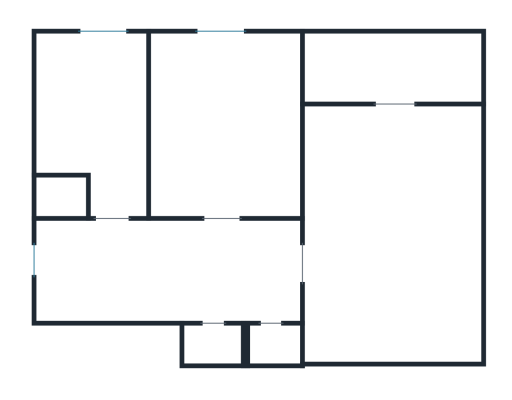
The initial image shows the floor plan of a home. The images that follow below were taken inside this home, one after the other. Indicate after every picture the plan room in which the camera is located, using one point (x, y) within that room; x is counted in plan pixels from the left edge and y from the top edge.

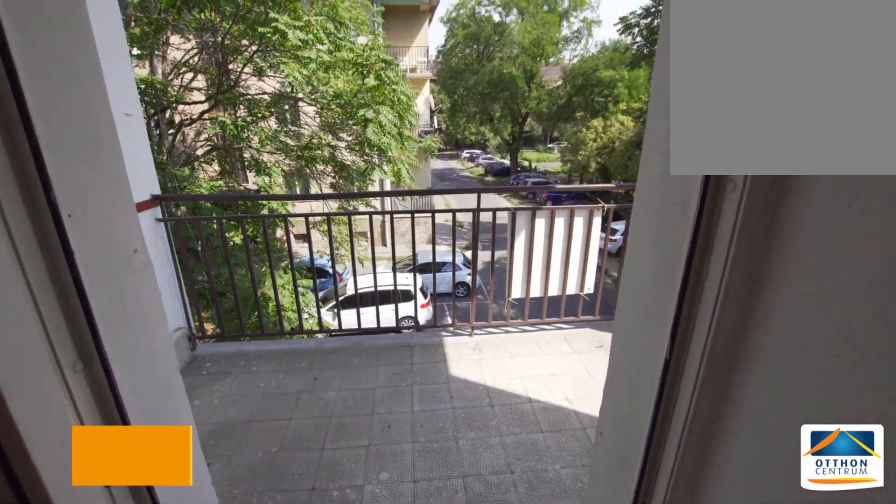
(393, 69)
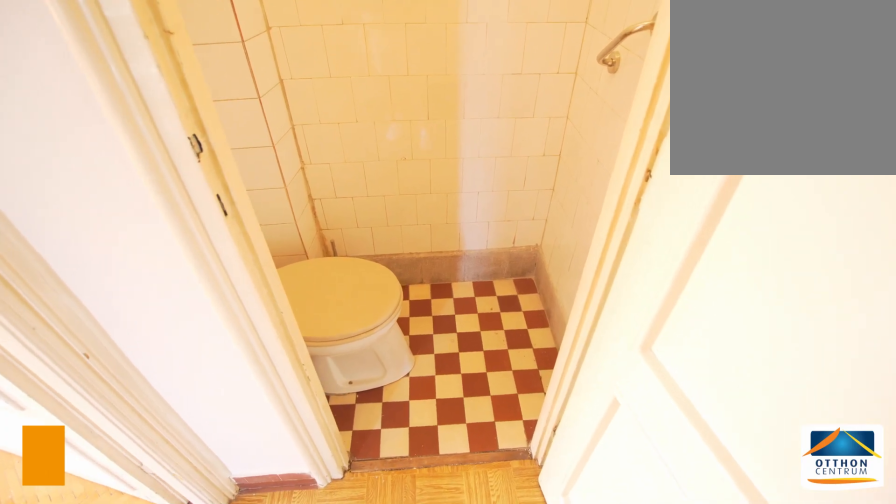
(274, 344)
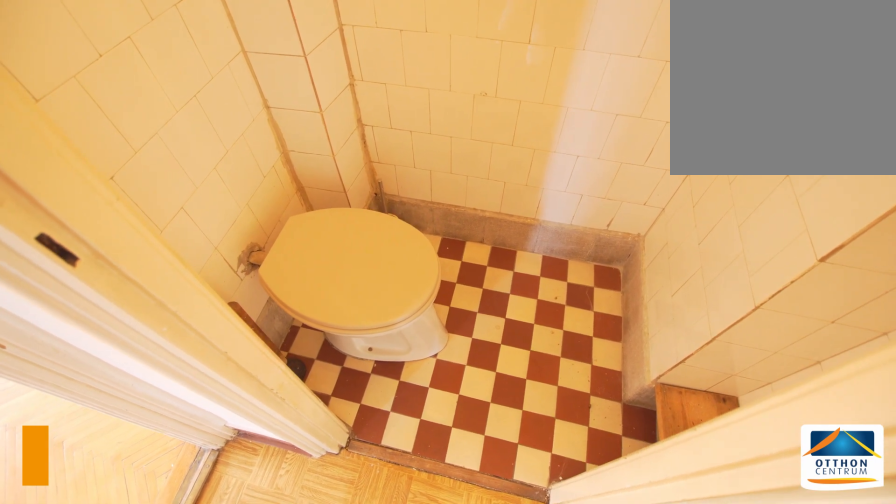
(274, 343)
